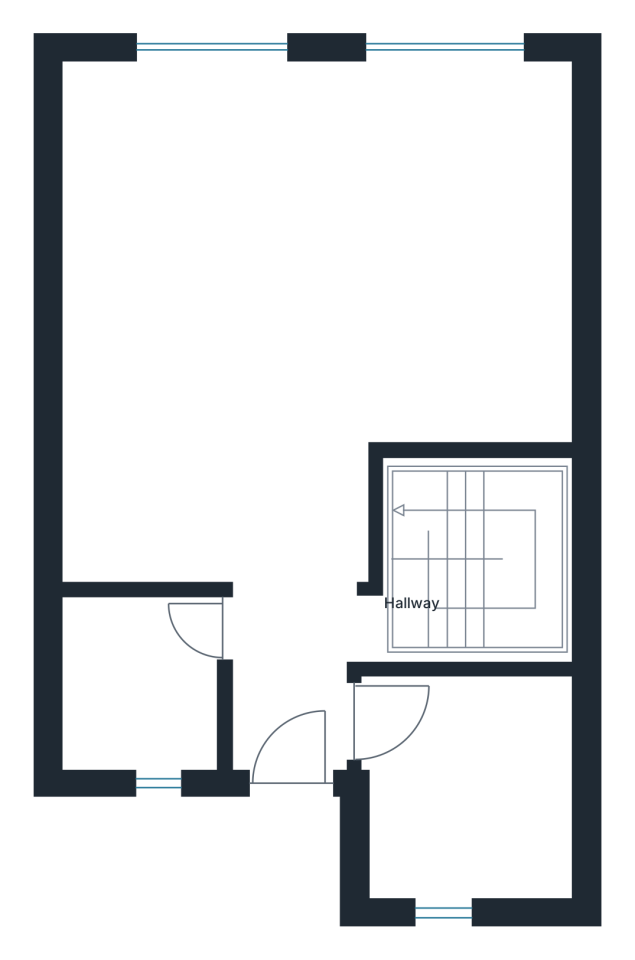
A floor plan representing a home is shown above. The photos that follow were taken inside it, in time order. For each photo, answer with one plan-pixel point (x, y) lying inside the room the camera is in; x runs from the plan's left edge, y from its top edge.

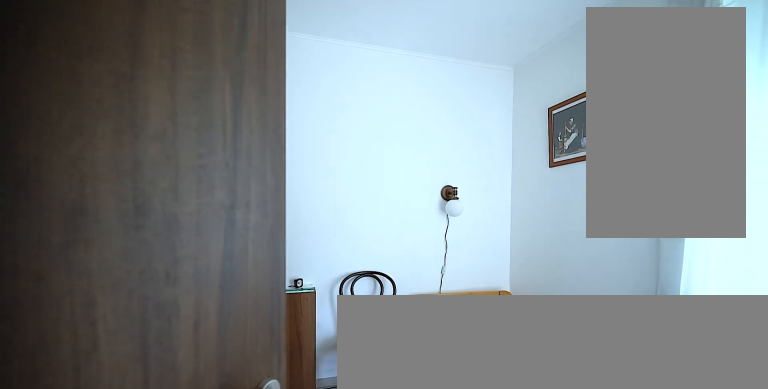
(473, 805)
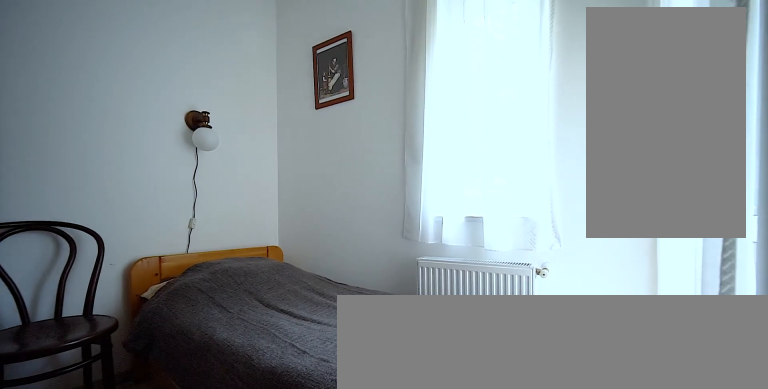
(473, 805)
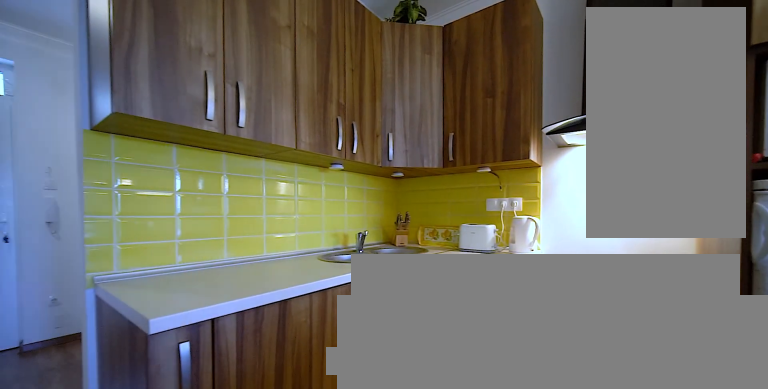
(321, 279)
